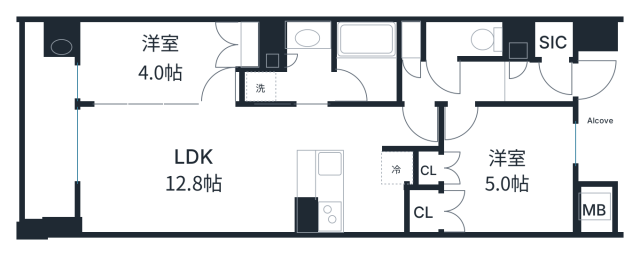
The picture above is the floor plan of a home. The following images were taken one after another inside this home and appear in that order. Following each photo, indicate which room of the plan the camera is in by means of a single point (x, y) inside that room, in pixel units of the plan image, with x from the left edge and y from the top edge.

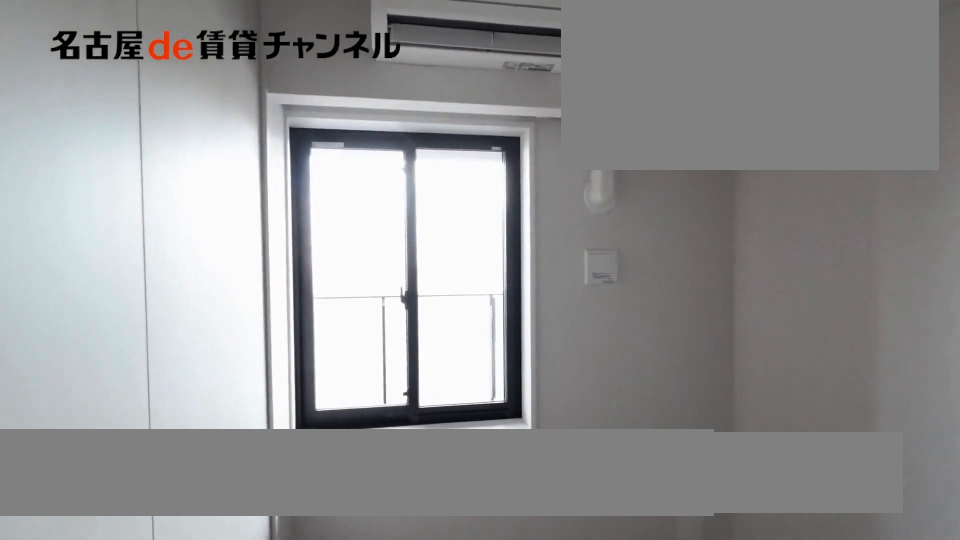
(157, 64)
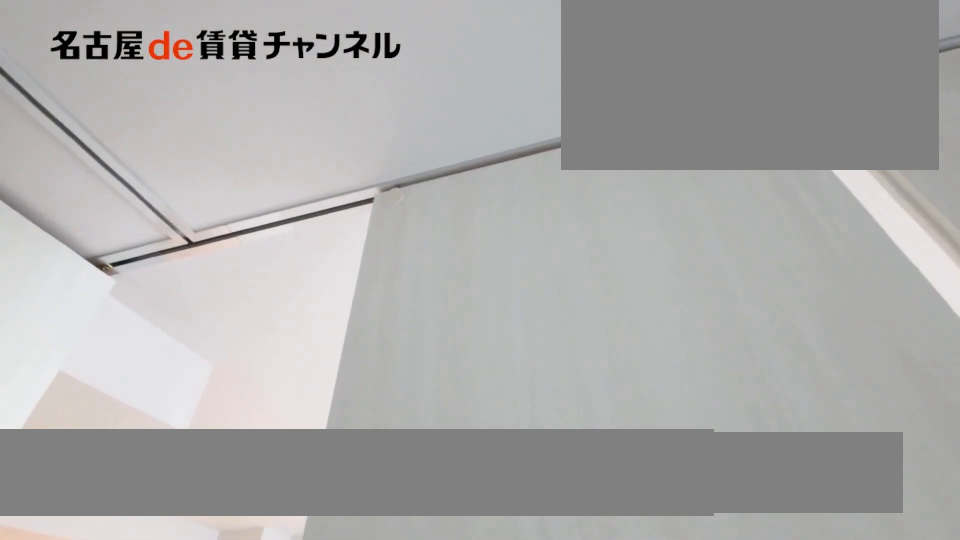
(157, 64)
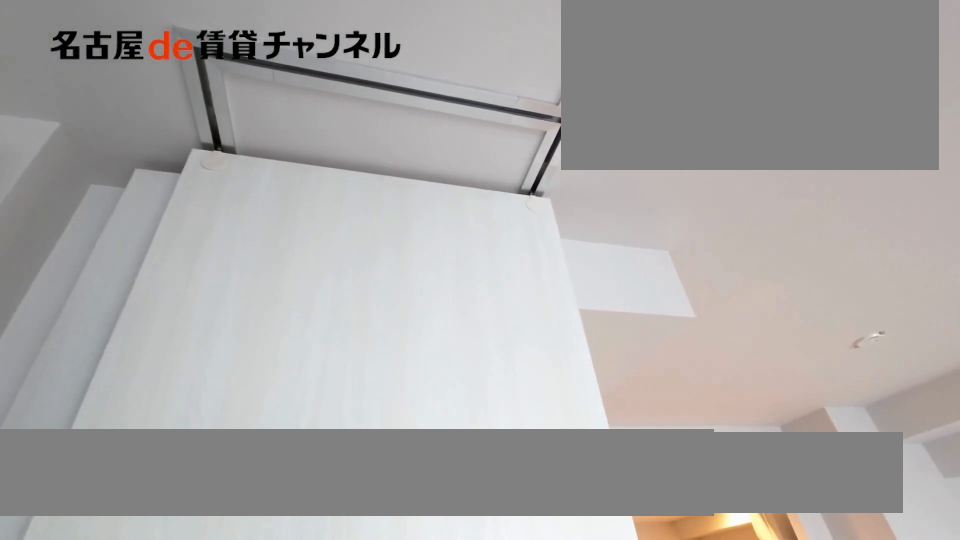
(157, 64)
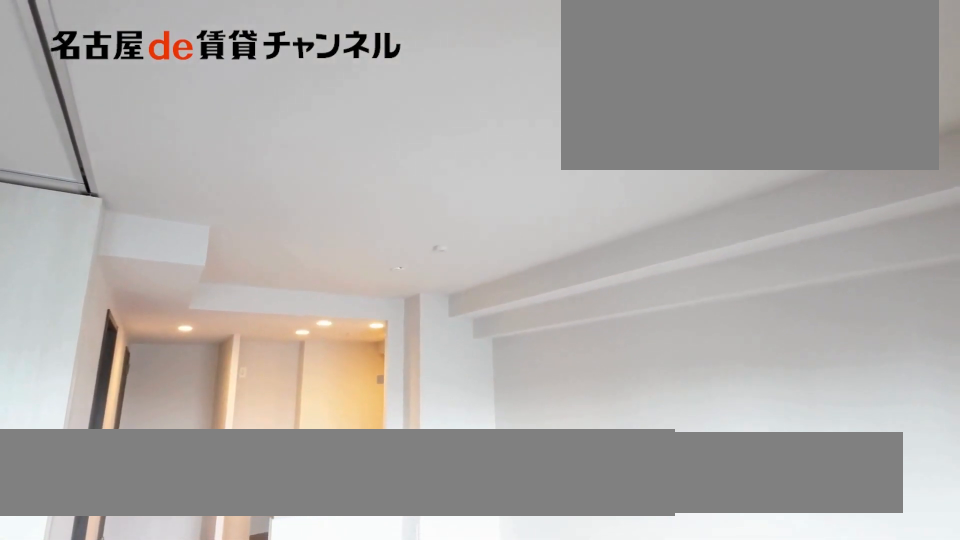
(184, 168)
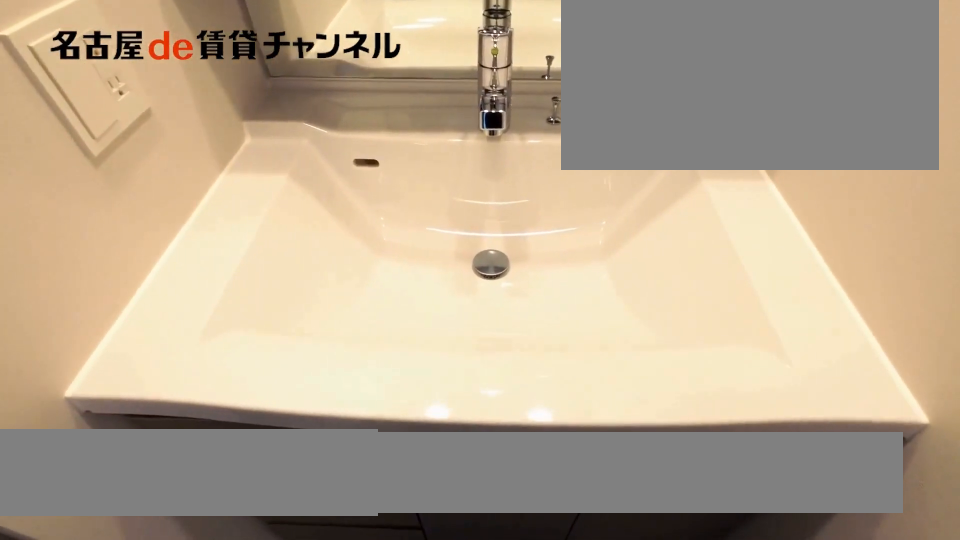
(290, 67)
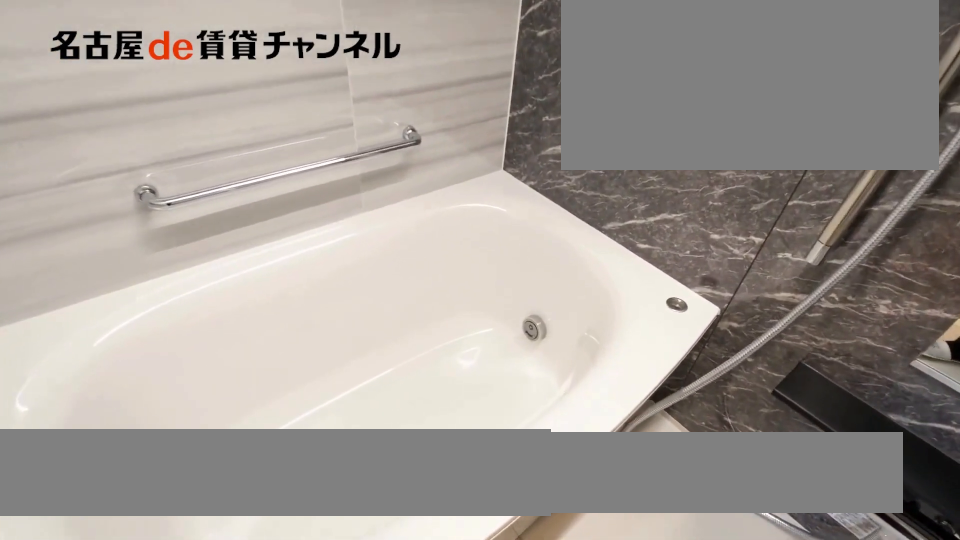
(365, 64)
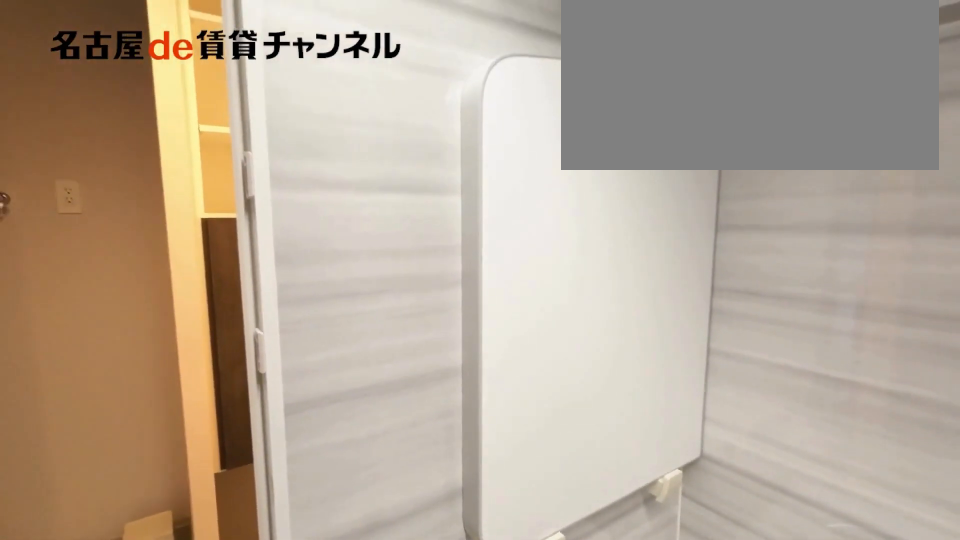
(365, 64)
